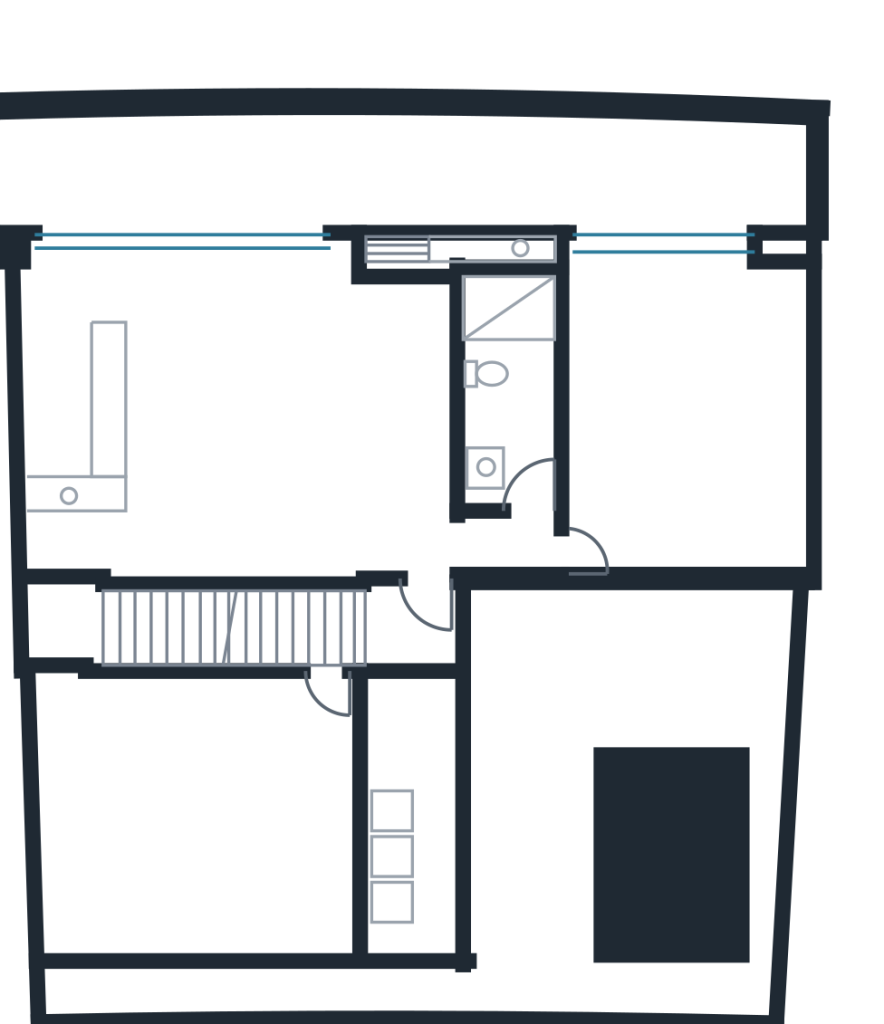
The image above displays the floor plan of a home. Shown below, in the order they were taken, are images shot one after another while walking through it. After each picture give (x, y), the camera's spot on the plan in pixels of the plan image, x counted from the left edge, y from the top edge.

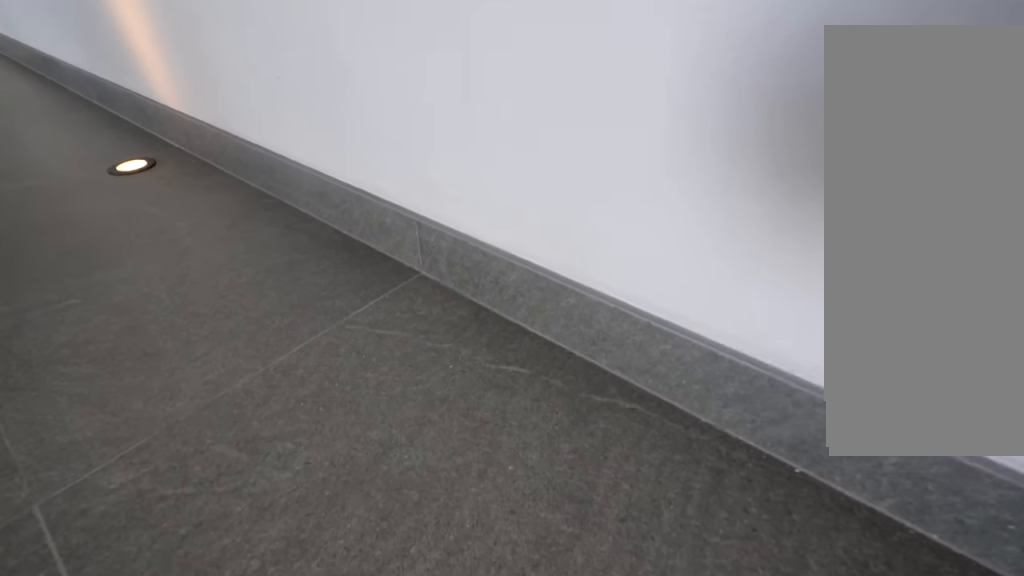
(245, 548)
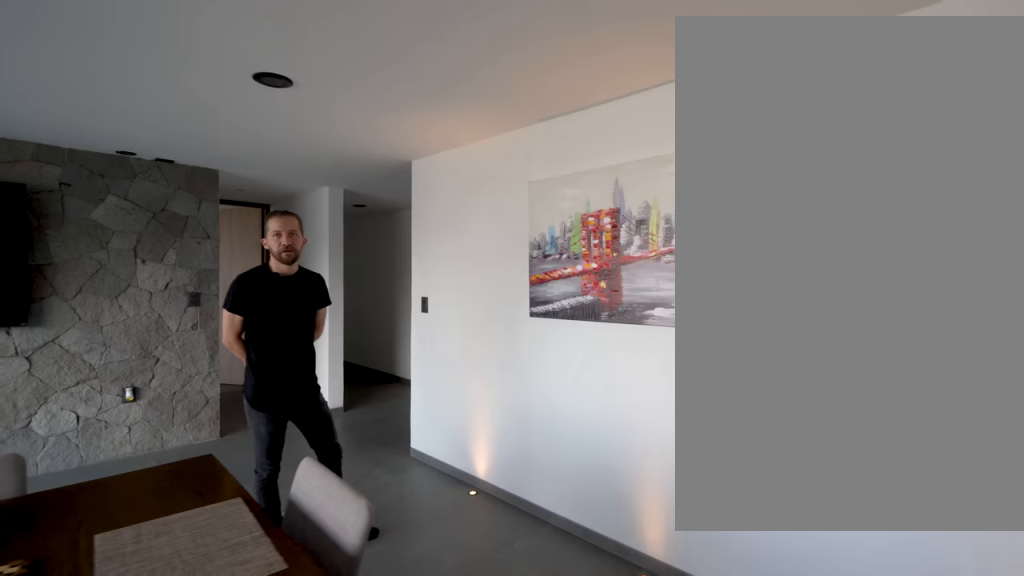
(123, 547)
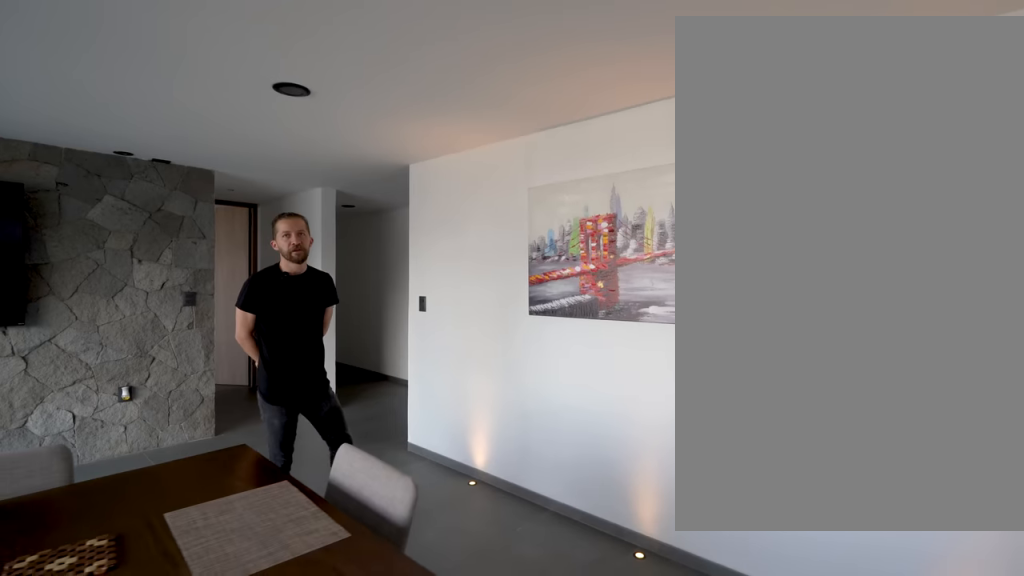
(120, 535)
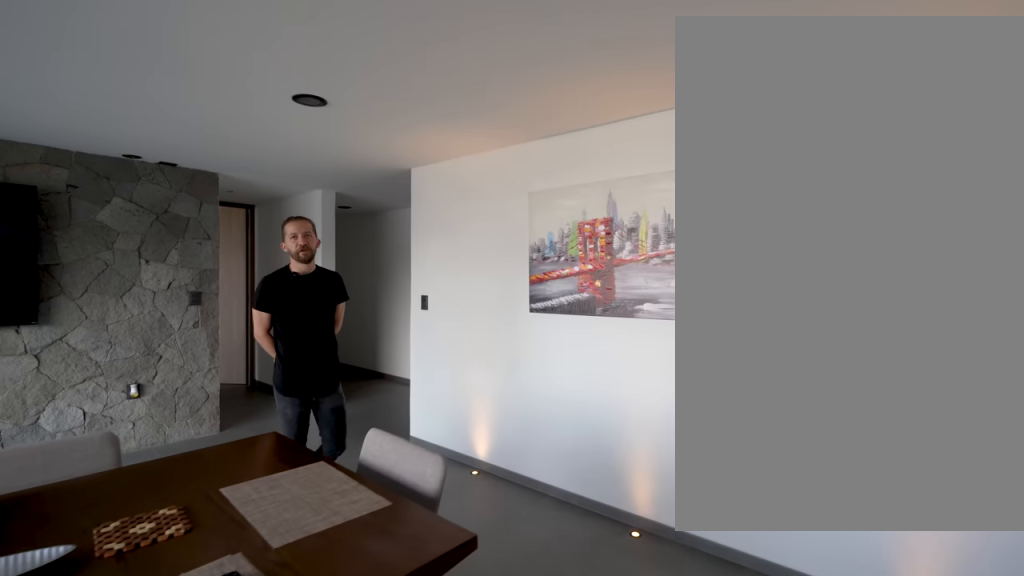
(128, 519)
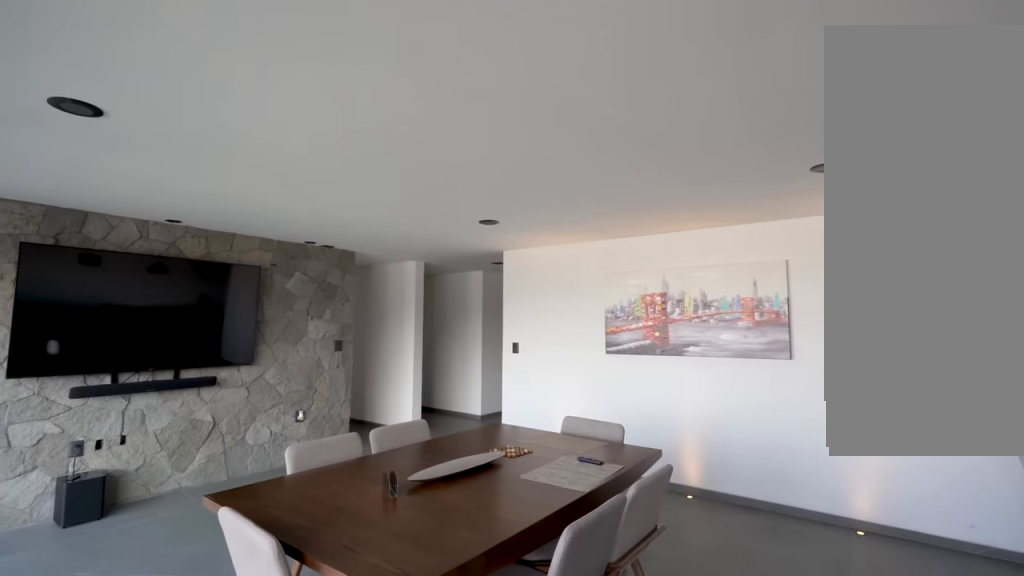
(189, 287)
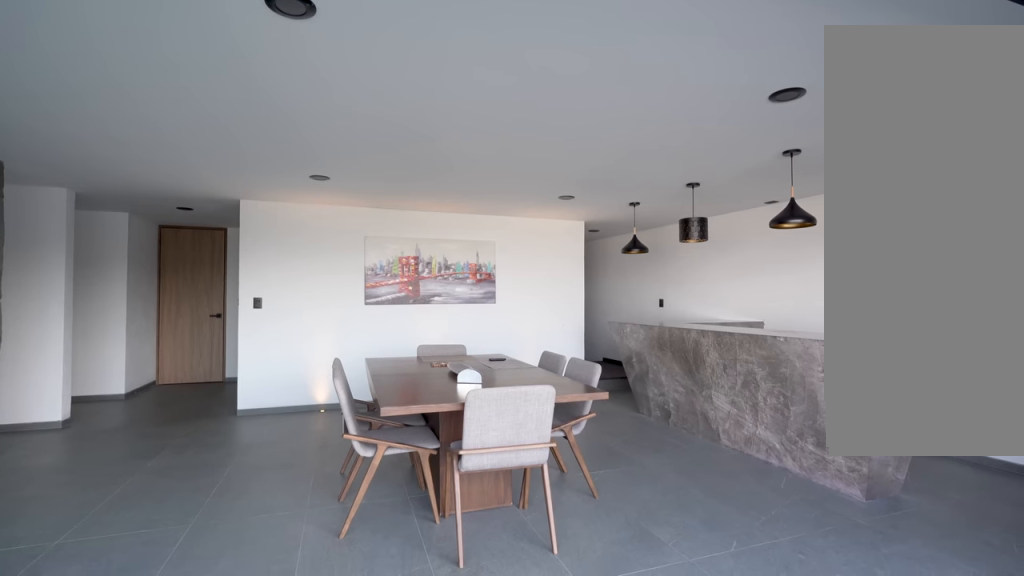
(305, 293)
